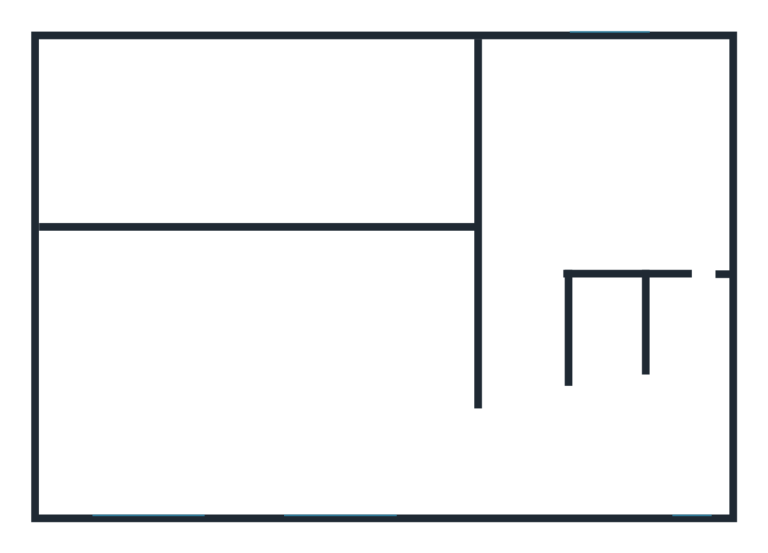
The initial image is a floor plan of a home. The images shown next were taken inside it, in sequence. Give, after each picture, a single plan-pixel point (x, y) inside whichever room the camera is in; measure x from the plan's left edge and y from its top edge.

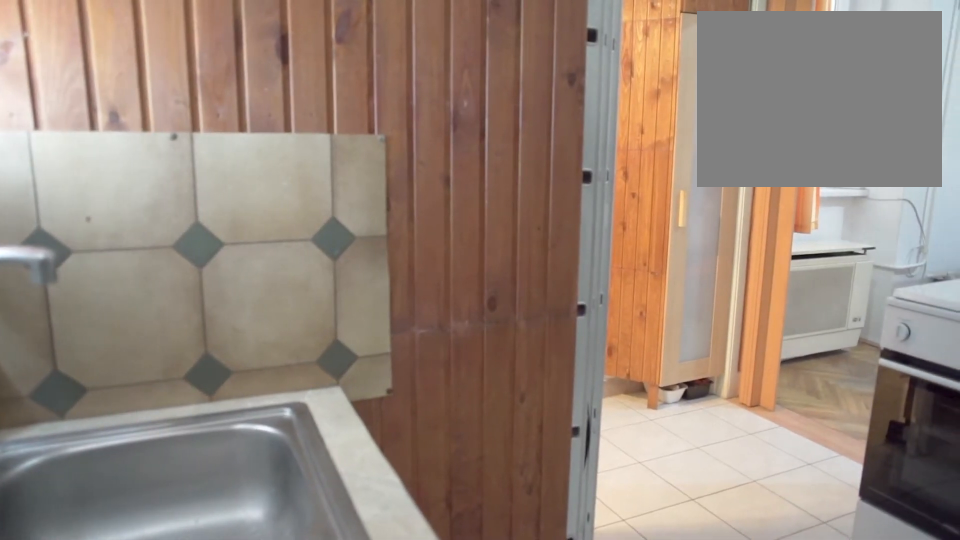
(682, 99)
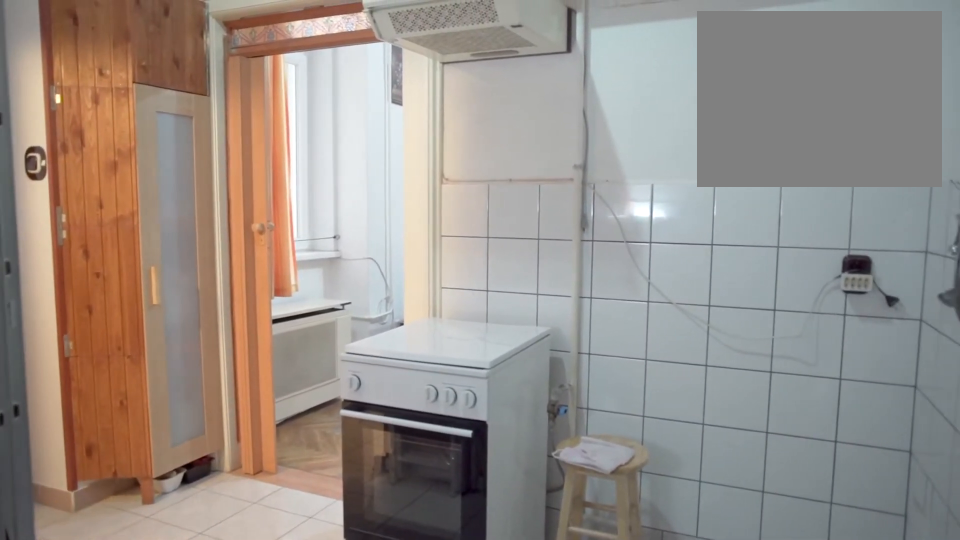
(682, 99)
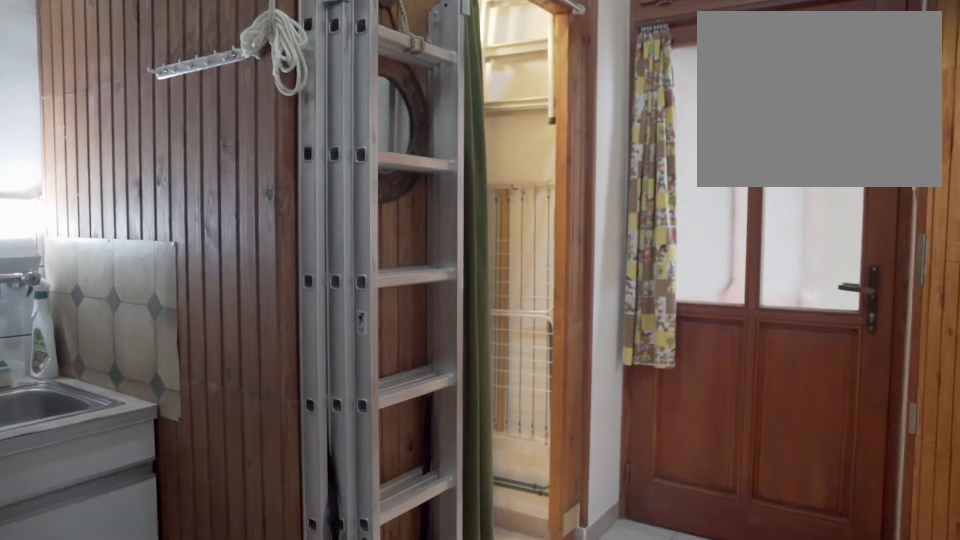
(533, 144)
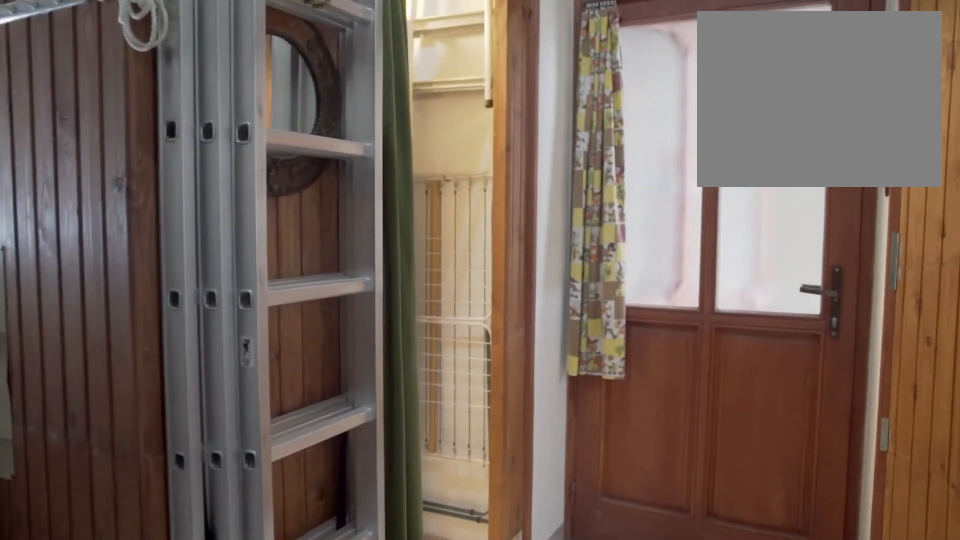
(535, 154)
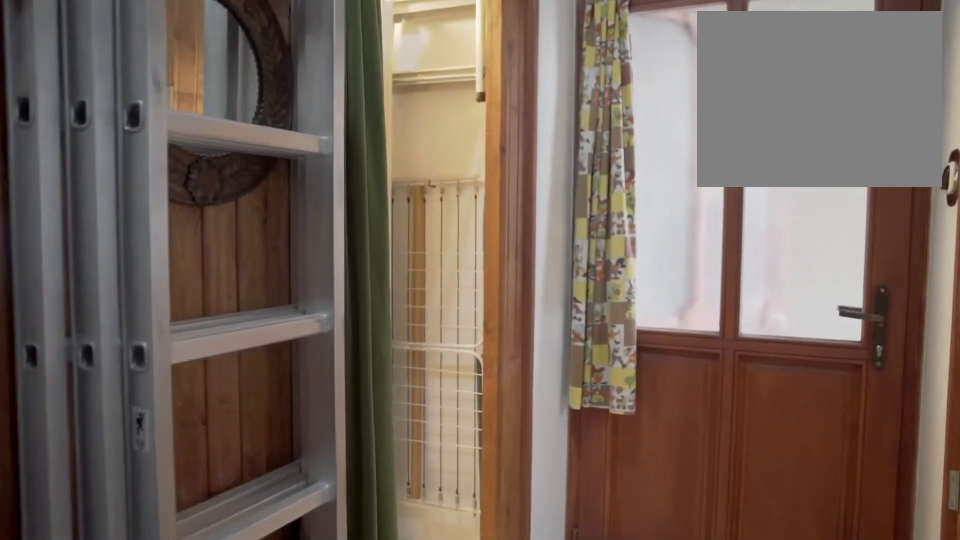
(538, 164)
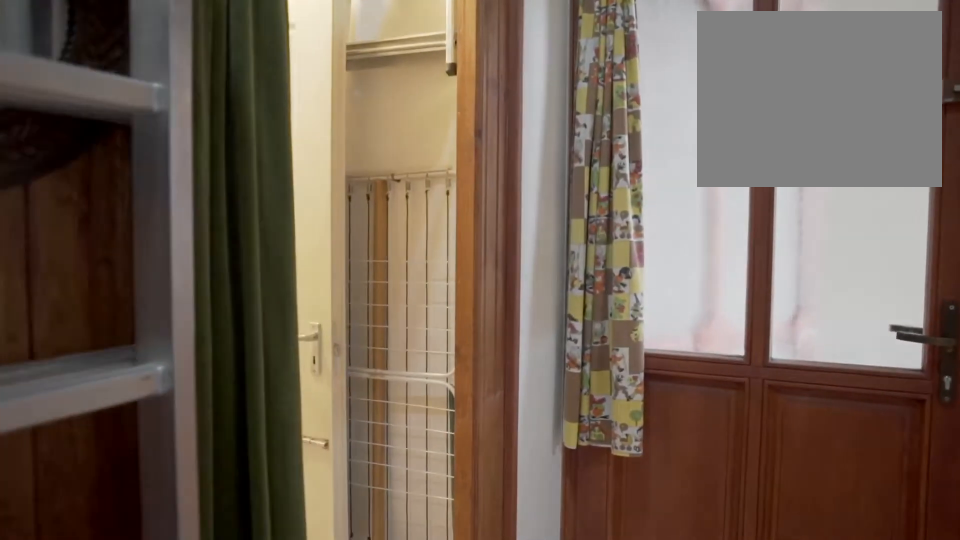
(542, 175)
